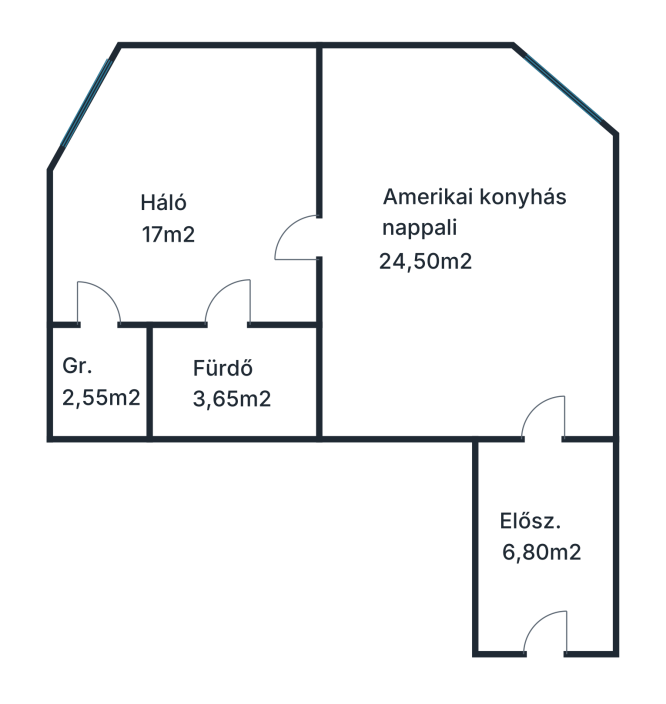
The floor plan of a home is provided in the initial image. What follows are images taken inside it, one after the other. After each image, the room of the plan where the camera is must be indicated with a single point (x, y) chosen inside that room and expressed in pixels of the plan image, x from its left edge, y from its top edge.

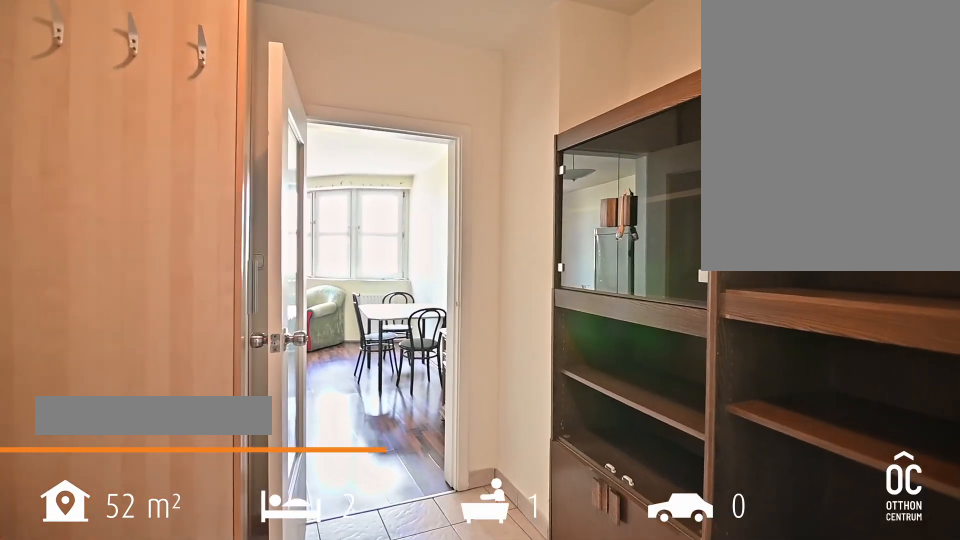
(544, 543)
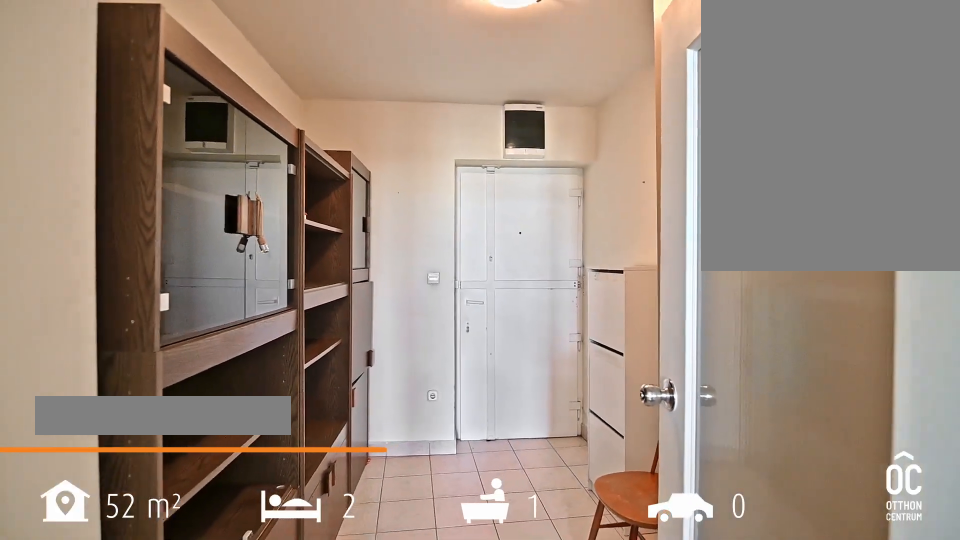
(544, 543)
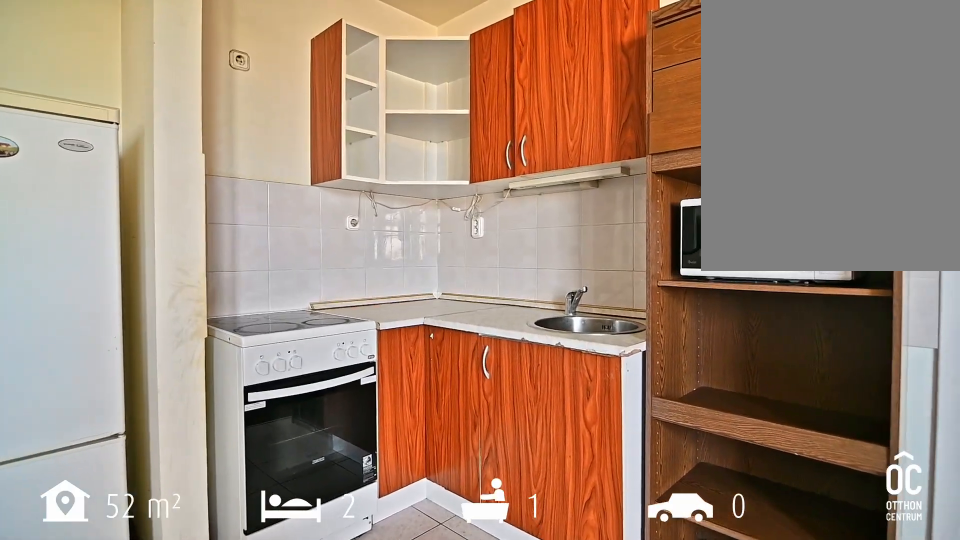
(458, 263)
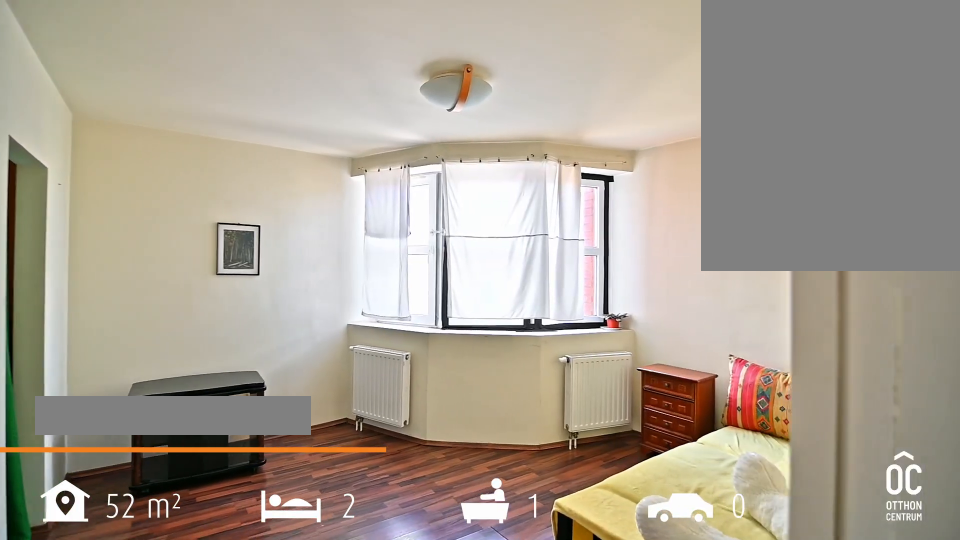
(194, 197)
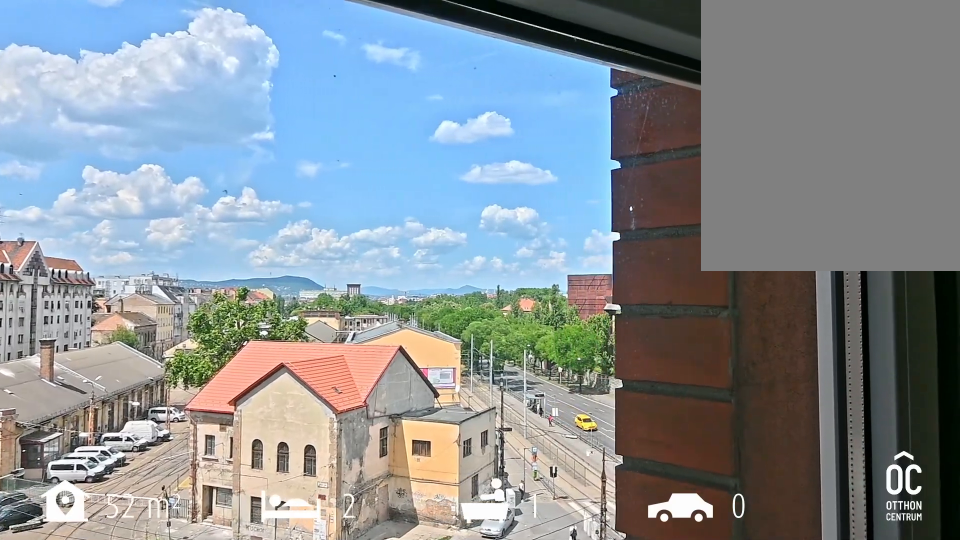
(194, 197)
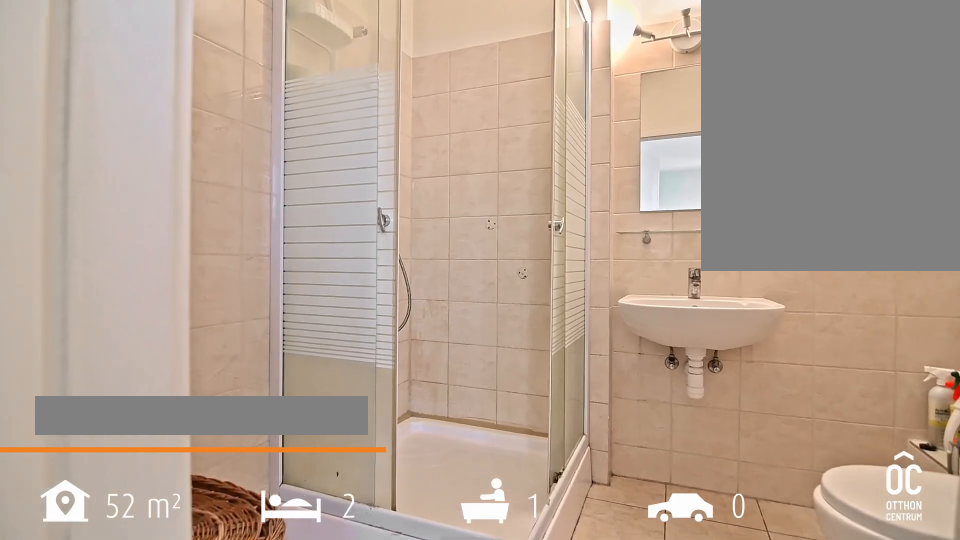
(233, 384)
